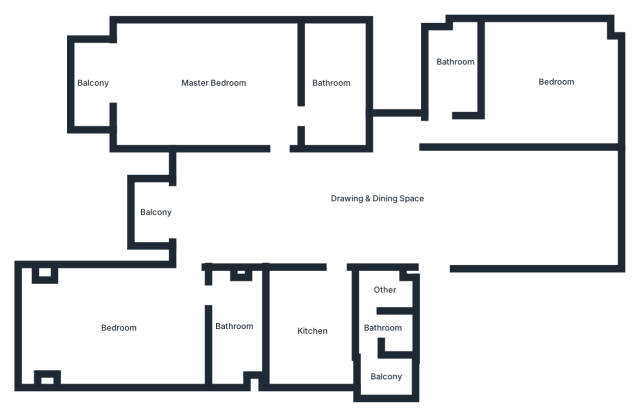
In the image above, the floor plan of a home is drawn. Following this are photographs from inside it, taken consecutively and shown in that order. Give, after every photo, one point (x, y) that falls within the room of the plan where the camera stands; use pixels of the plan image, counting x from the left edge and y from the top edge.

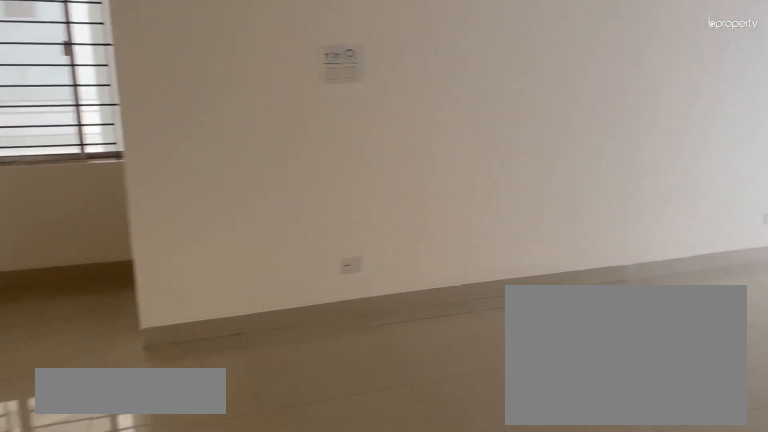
(421, 199)
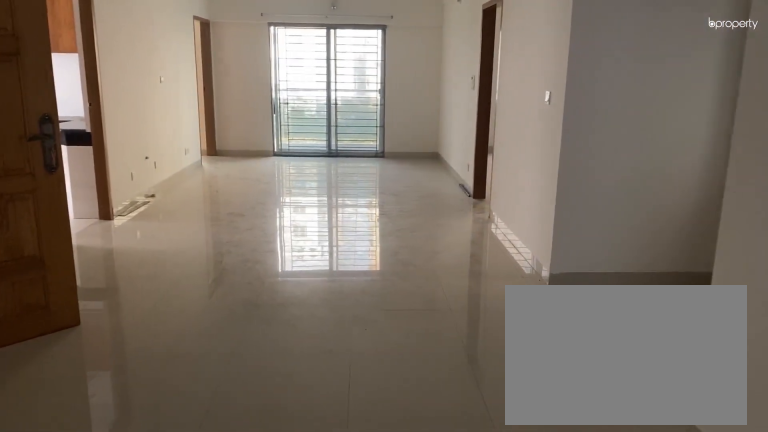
(421, 199)
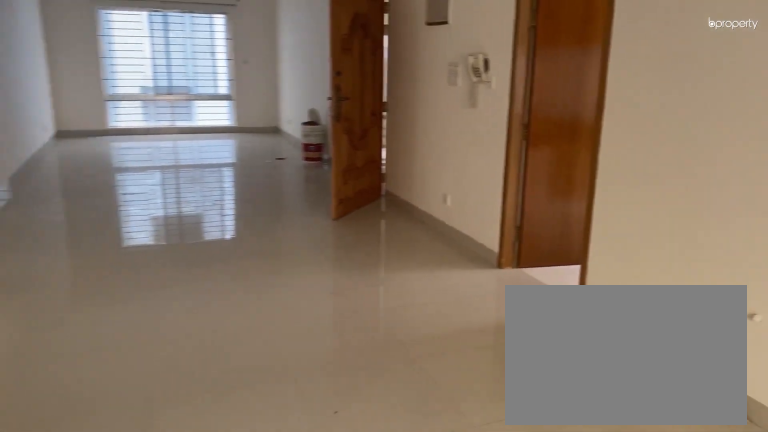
(238, 201)
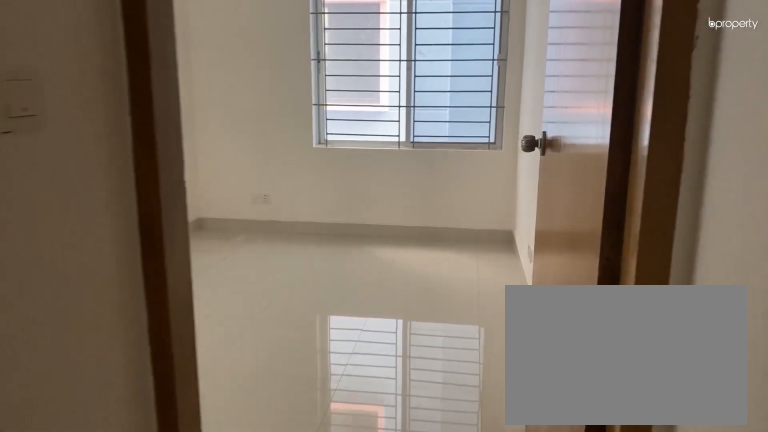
(461, 131)
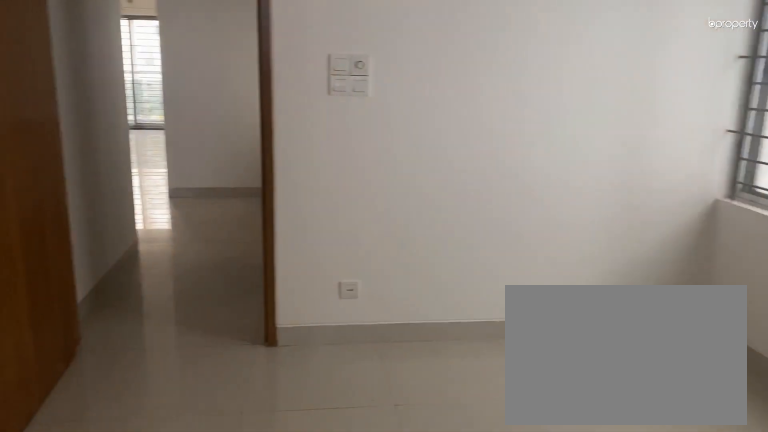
(531, 82)
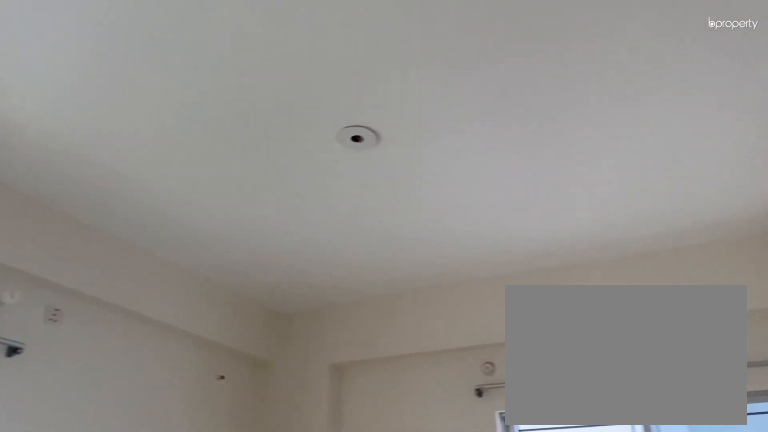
(531, 82)
